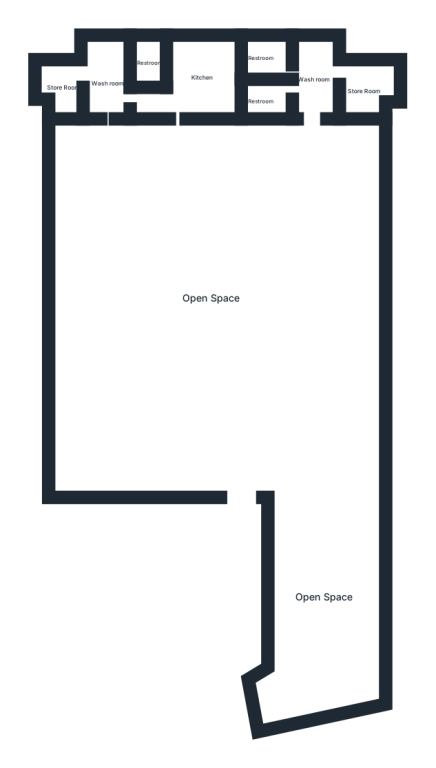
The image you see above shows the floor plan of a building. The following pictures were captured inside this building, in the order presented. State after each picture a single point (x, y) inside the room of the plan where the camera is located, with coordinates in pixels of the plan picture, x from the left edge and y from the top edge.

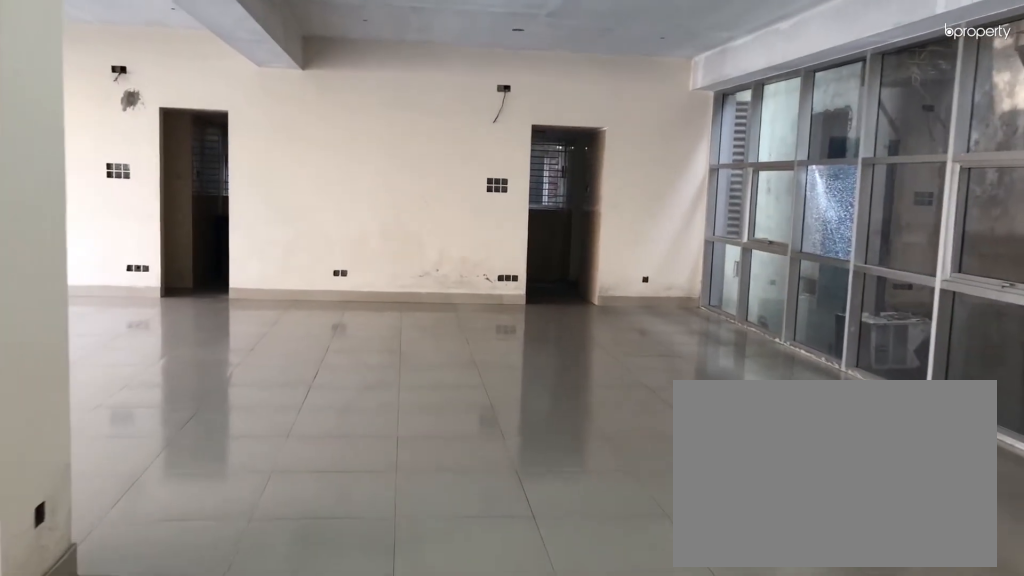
(208, 296)
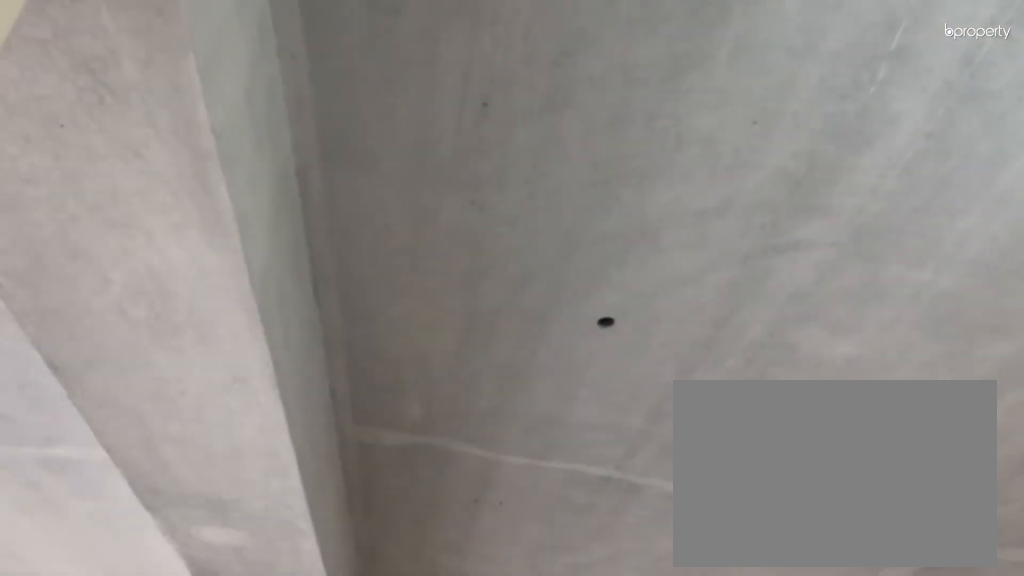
(208, 296)
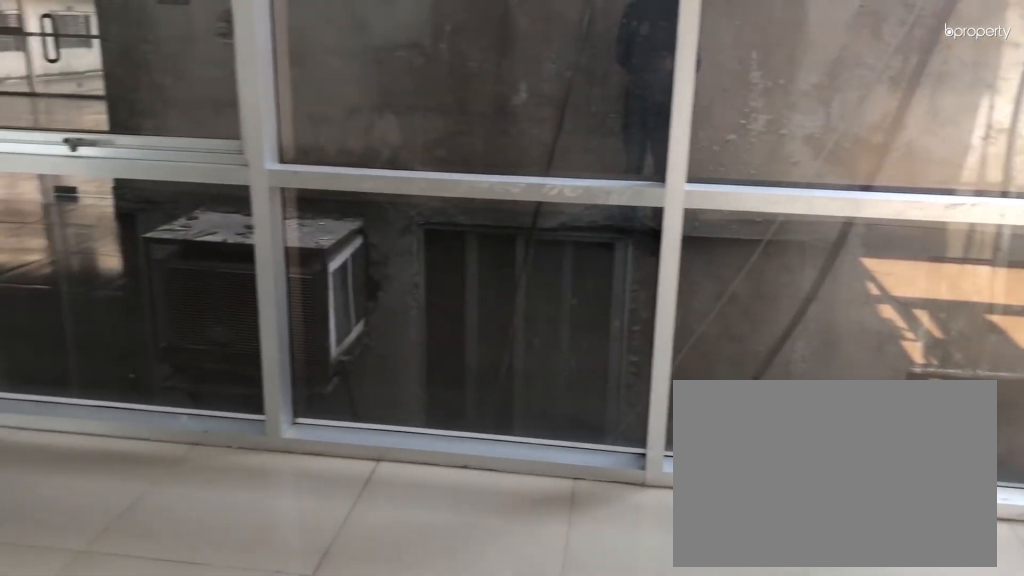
(327, 604)
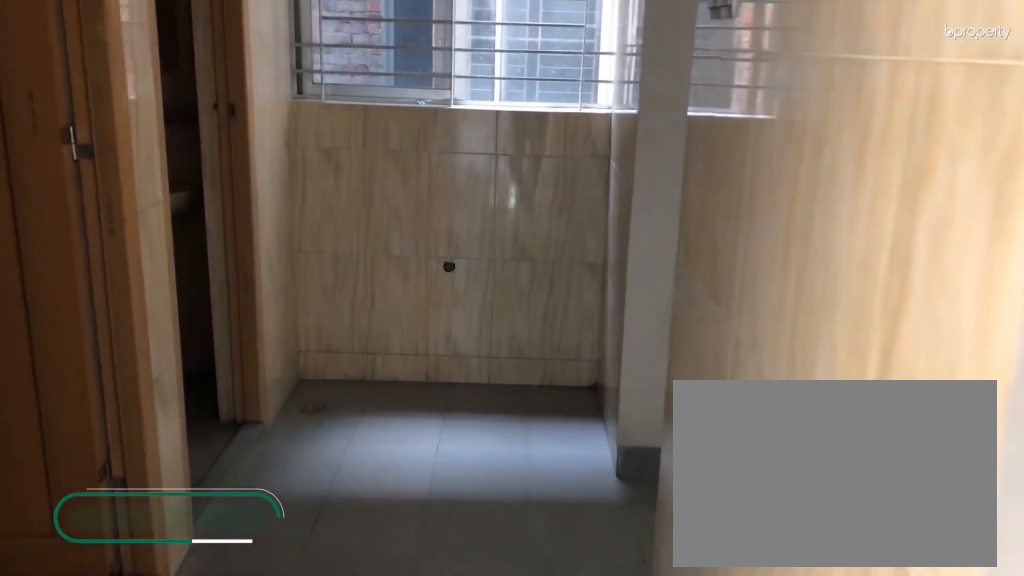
(316, 84)
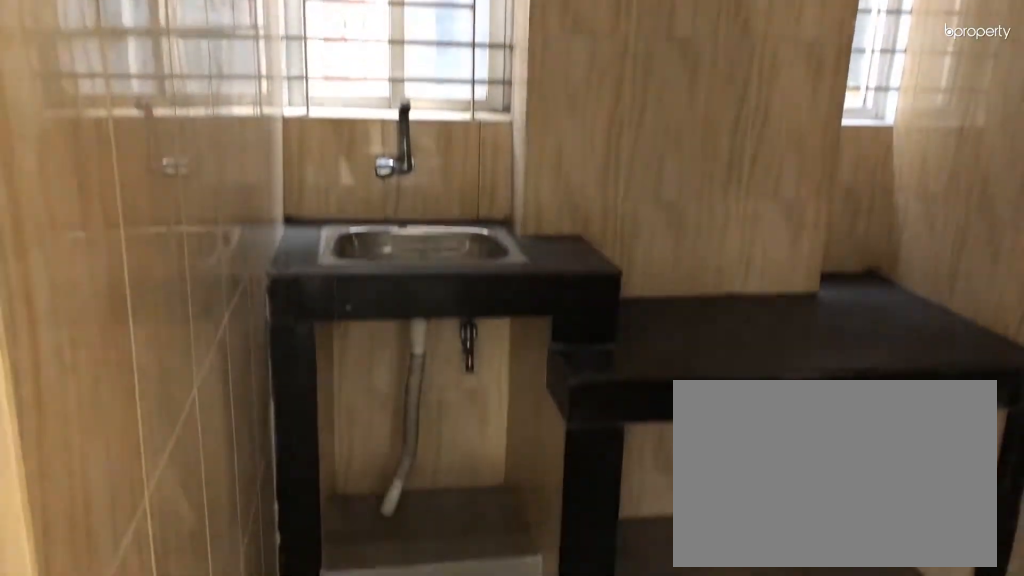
(204, 76)
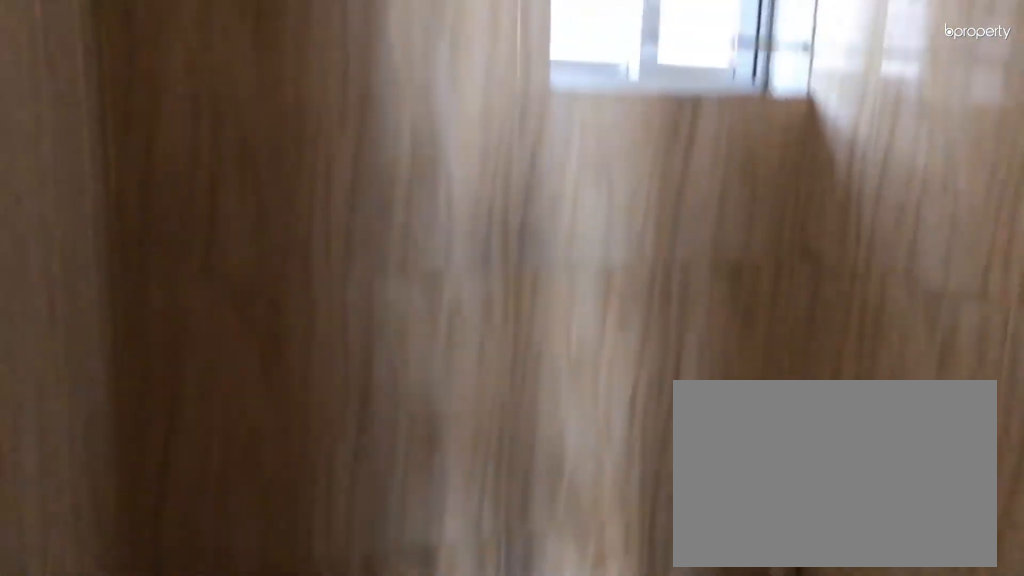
(151, 64)
